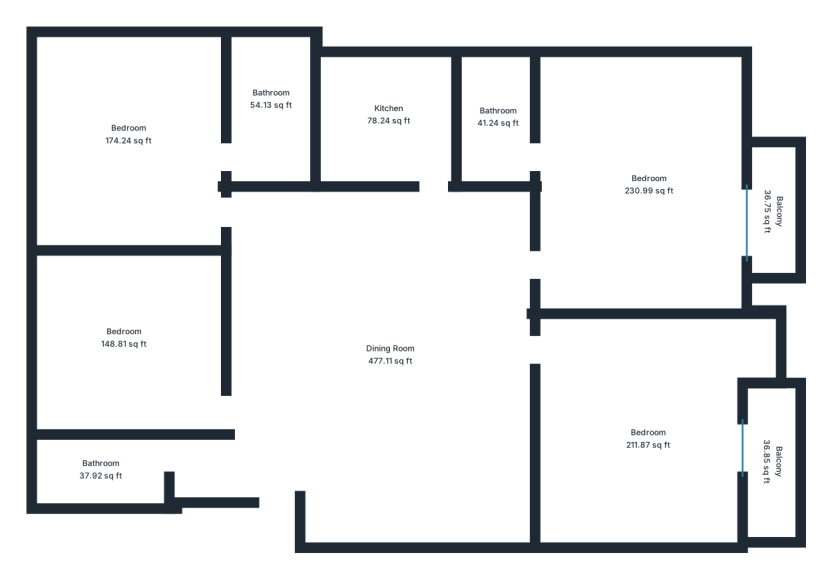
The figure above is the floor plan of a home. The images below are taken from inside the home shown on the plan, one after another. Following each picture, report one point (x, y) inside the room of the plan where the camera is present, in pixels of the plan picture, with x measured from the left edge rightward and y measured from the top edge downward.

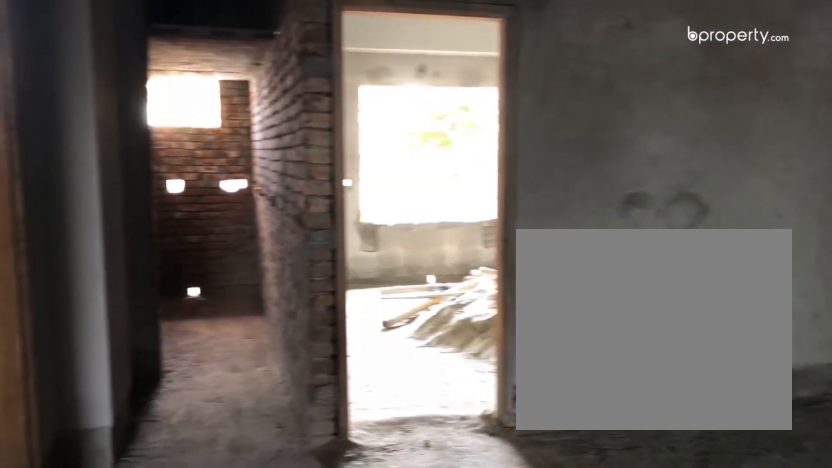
(391, 358)
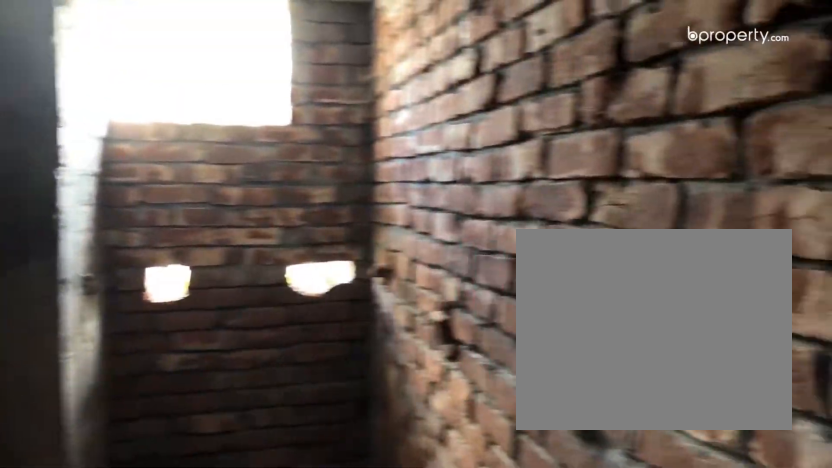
(97, 469)
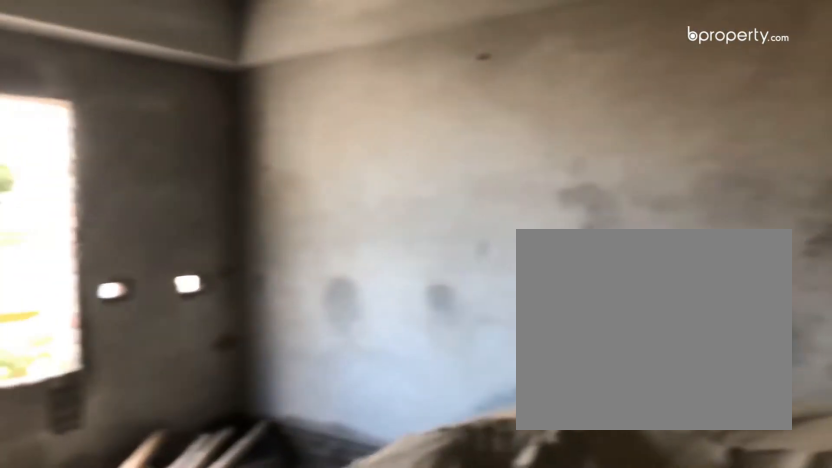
(128, 345)
